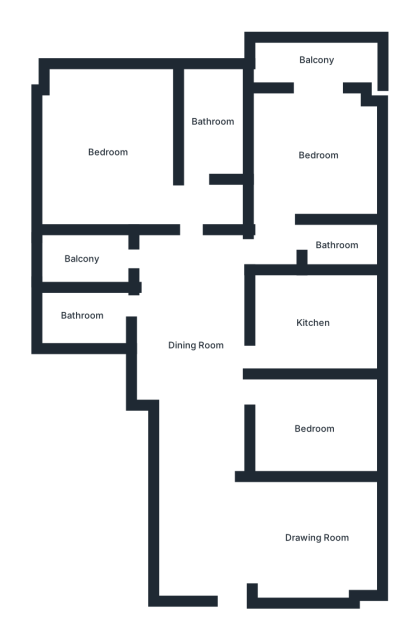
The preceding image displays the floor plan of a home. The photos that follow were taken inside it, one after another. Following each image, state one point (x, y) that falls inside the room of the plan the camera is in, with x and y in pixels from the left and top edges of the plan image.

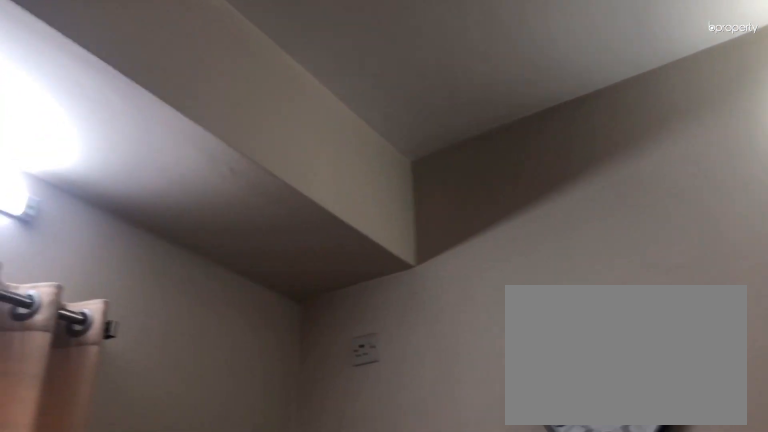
(315, 158)
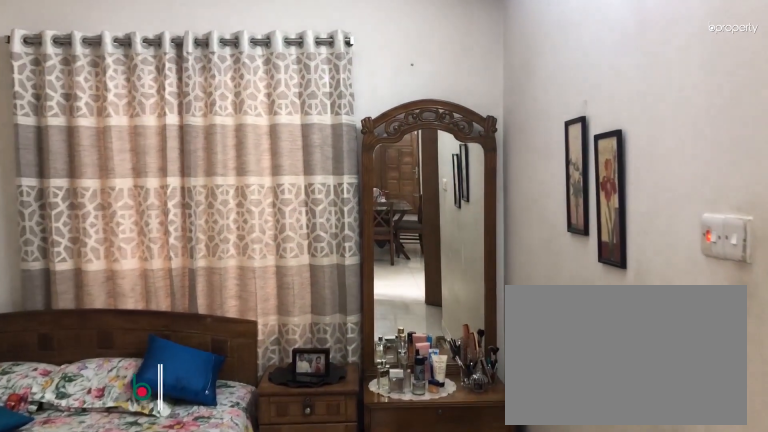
(105, 154)
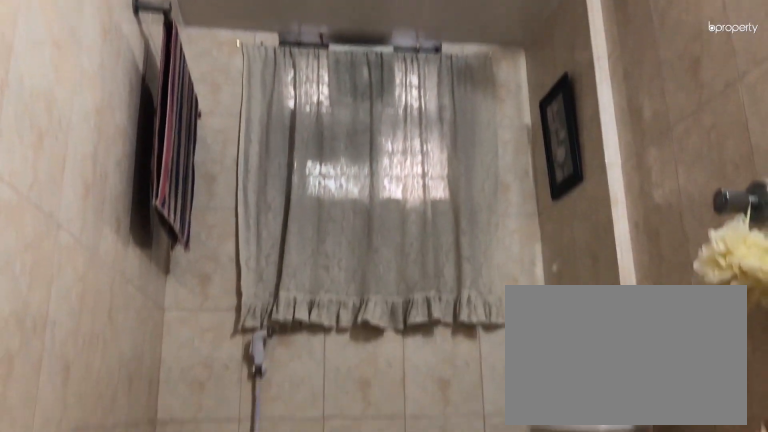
(210, 123)
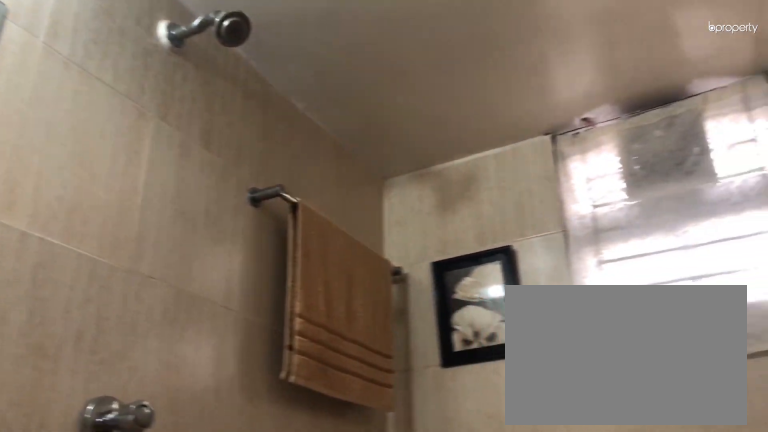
(79, 316)
